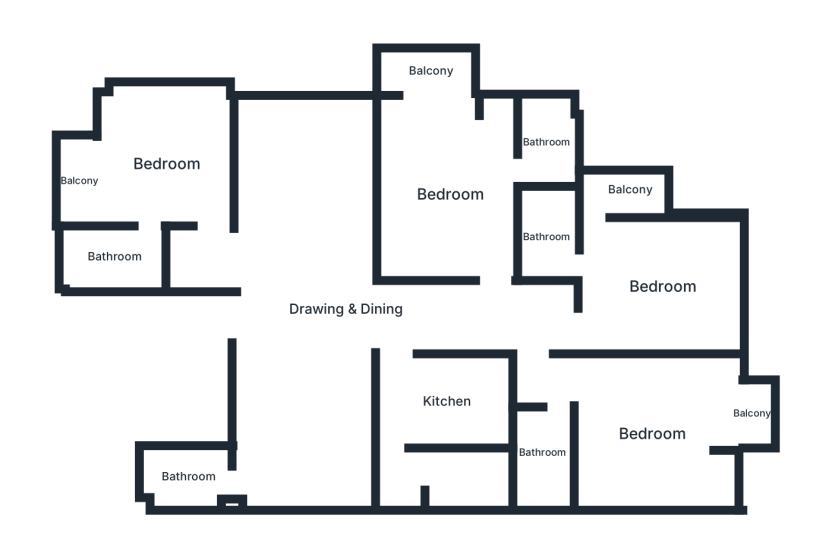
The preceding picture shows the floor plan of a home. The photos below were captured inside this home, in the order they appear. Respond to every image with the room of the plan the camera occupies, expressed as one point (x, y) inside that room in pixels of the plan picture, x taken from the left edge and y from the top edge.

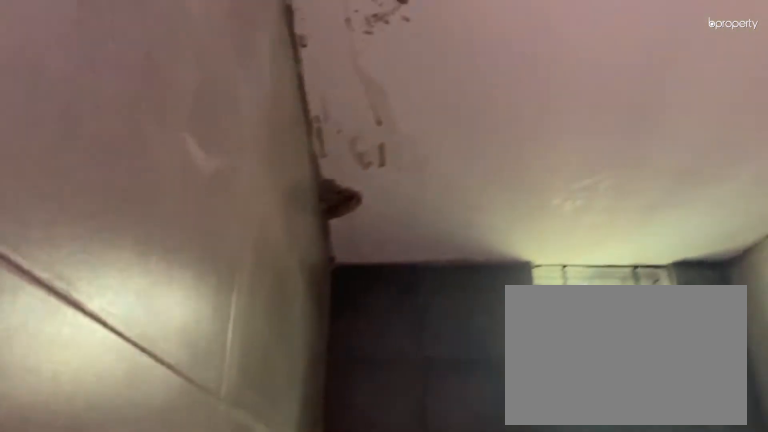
(547, 143)
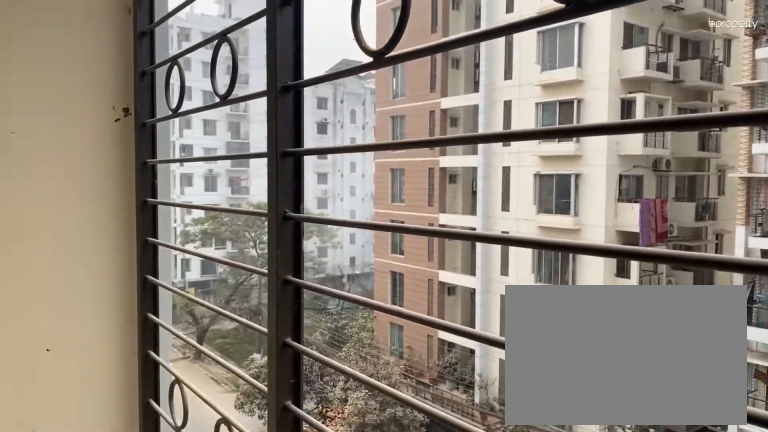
(431, 71)
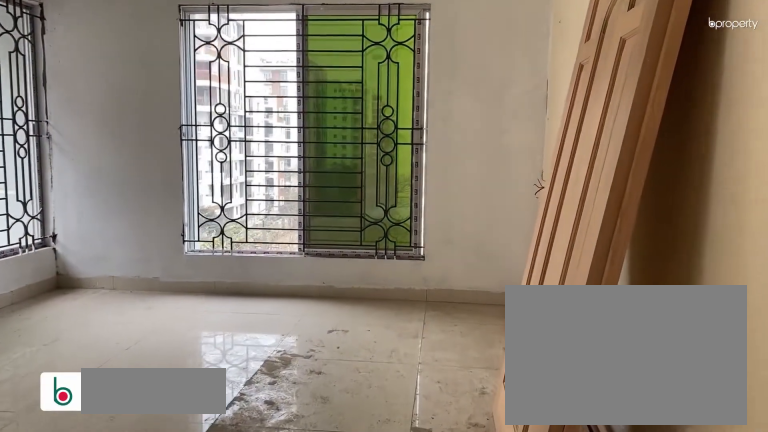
(661, 287)
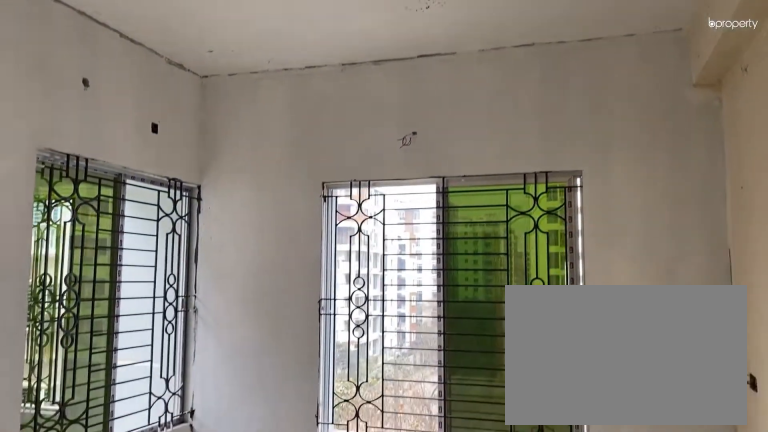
(661, 287)
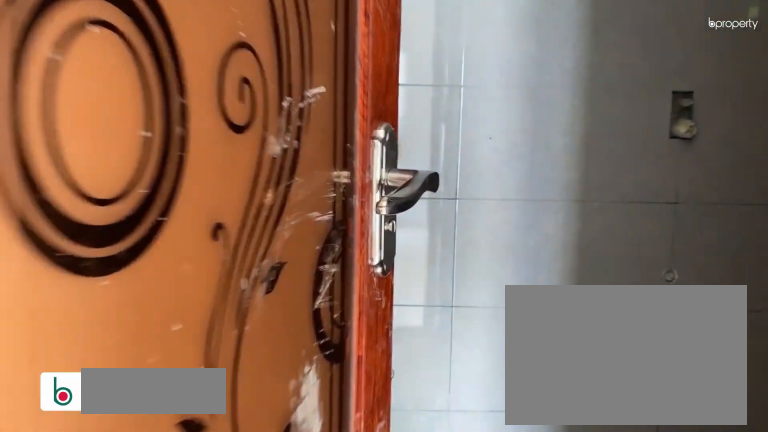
(547, 237)
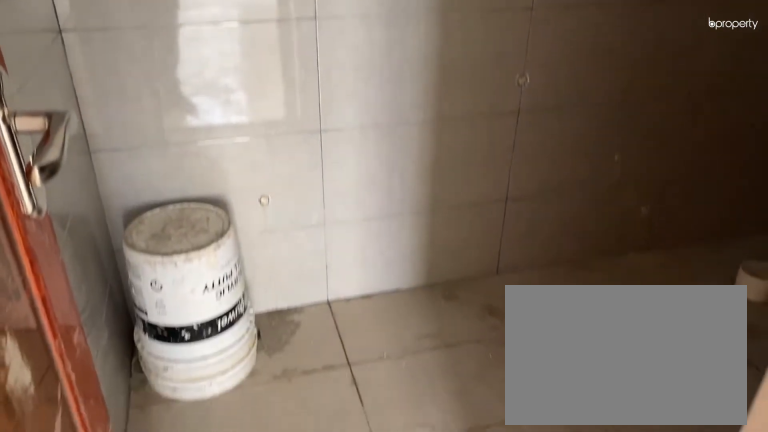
(547, 237)
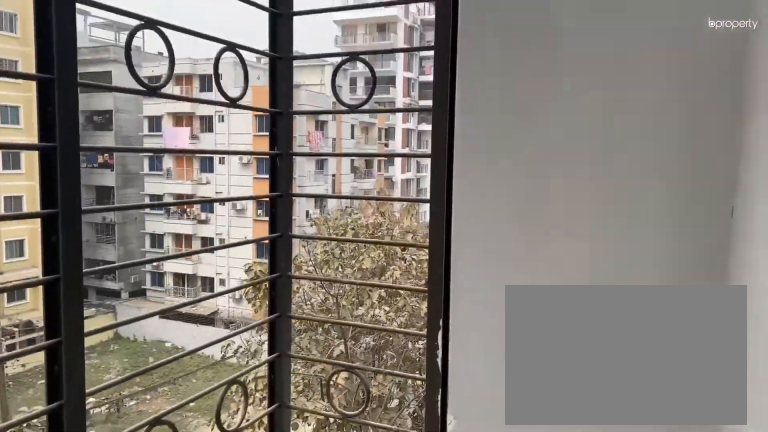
(631, 191)
